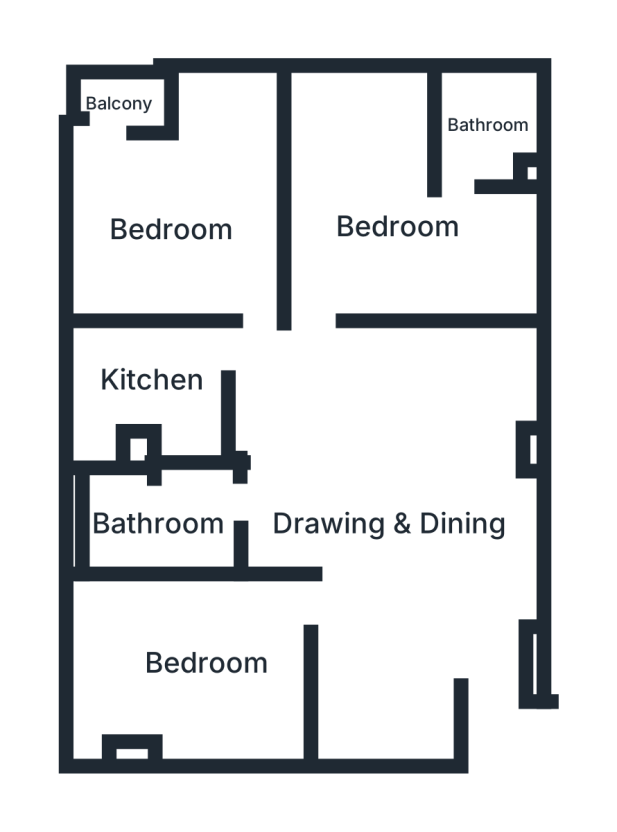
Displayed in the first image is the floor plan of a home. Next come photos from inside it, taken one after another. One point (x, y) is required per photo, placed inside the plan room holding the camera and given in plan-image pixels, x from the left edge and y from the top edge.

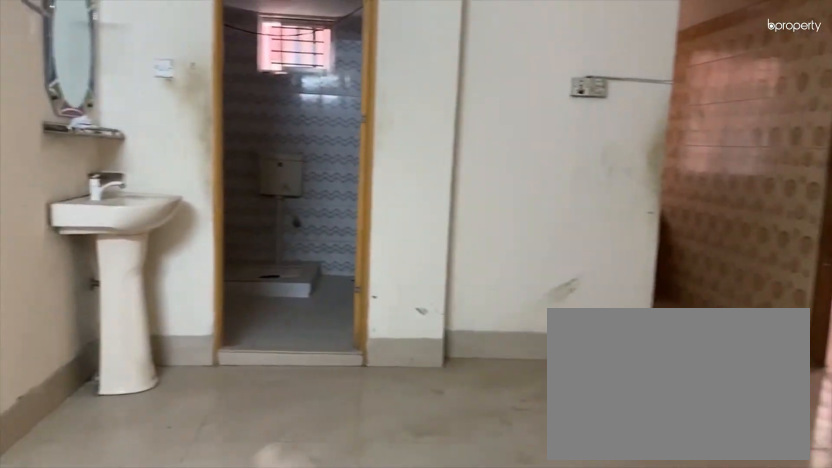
(392, 531)
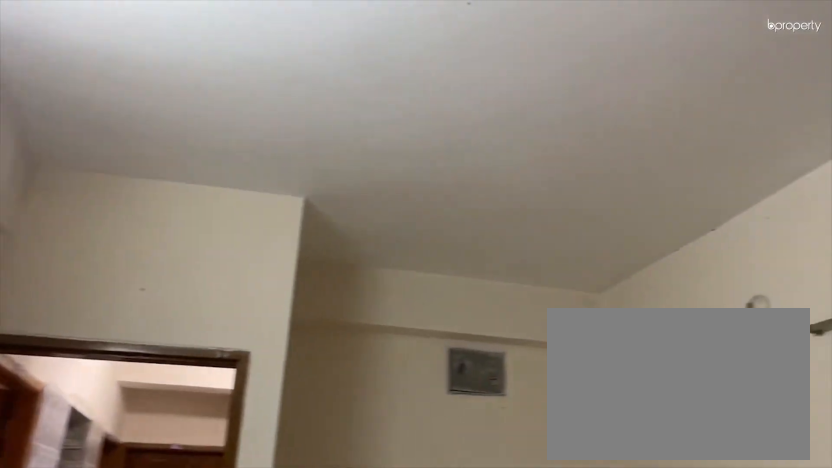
(392, 531)
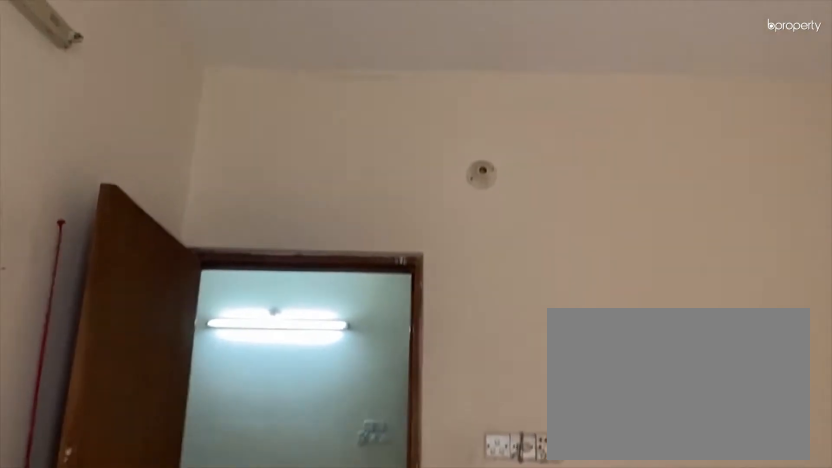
(213, 656)
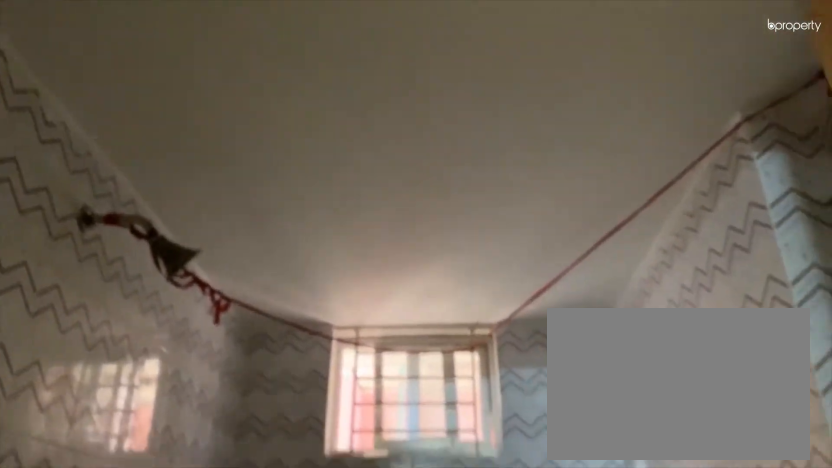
(170, 520)
